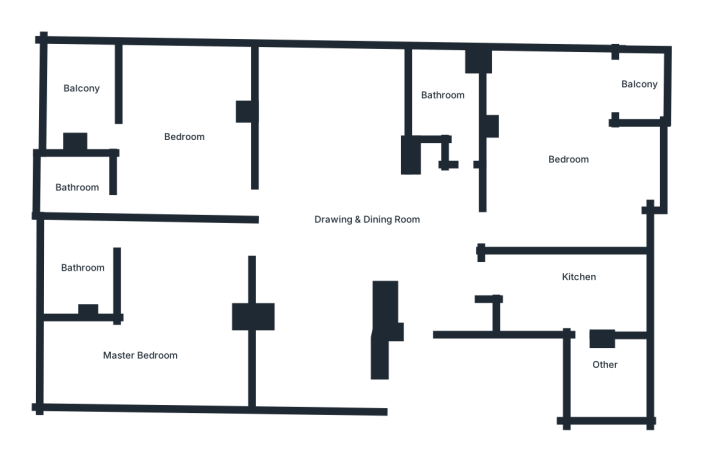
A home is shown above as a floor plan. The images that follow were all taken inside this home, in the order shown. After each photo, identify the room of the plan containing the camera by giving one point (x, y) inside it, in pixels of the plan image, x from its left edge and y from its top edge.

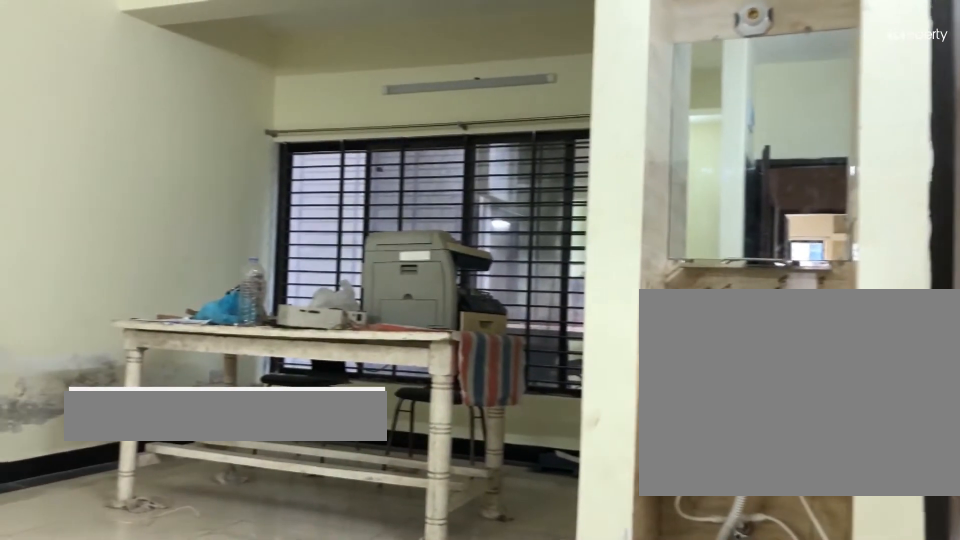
(384, 231)
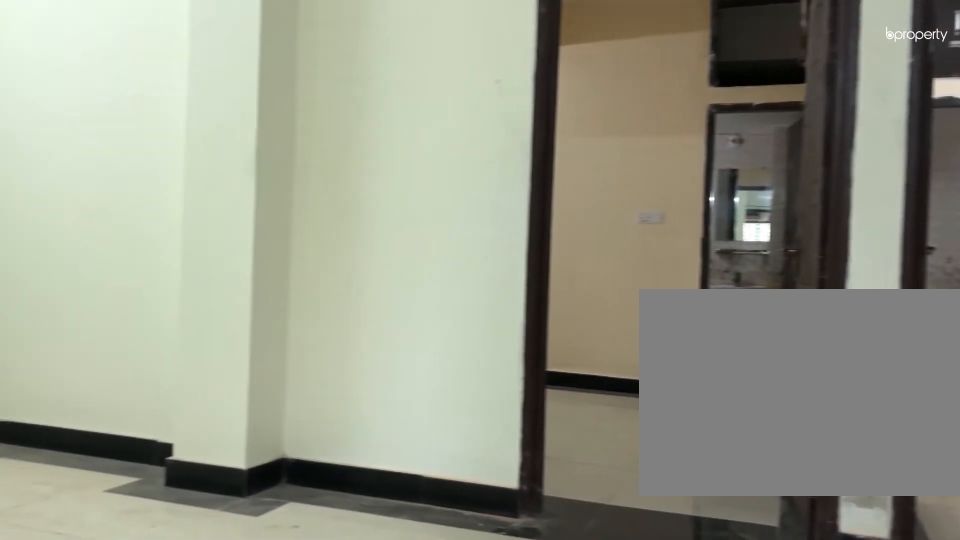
(384, 231)
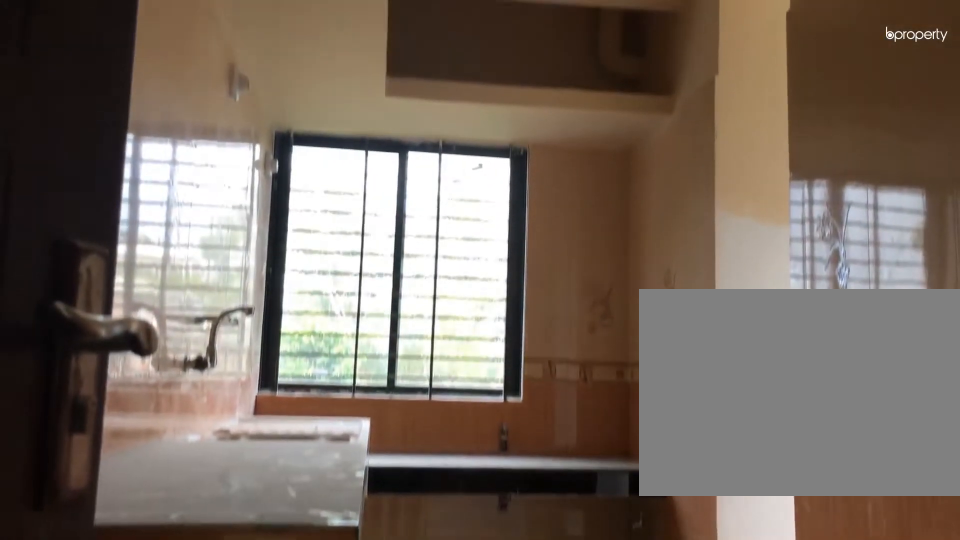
(581, 286)
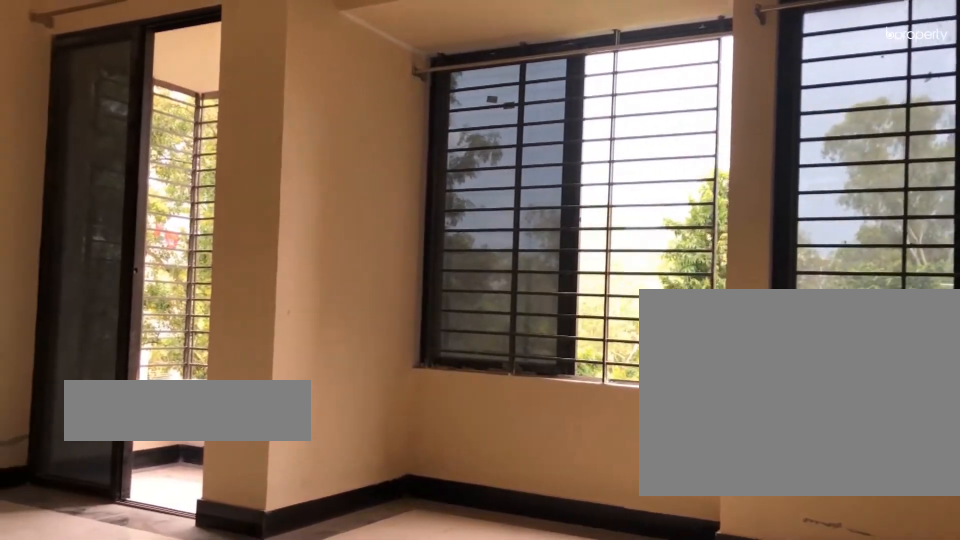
(558, 155)
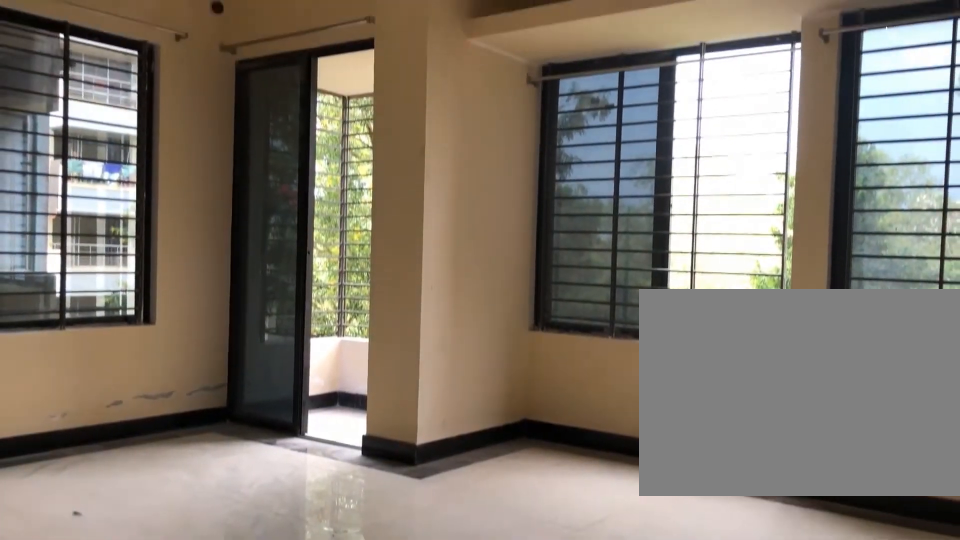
(559, 155)
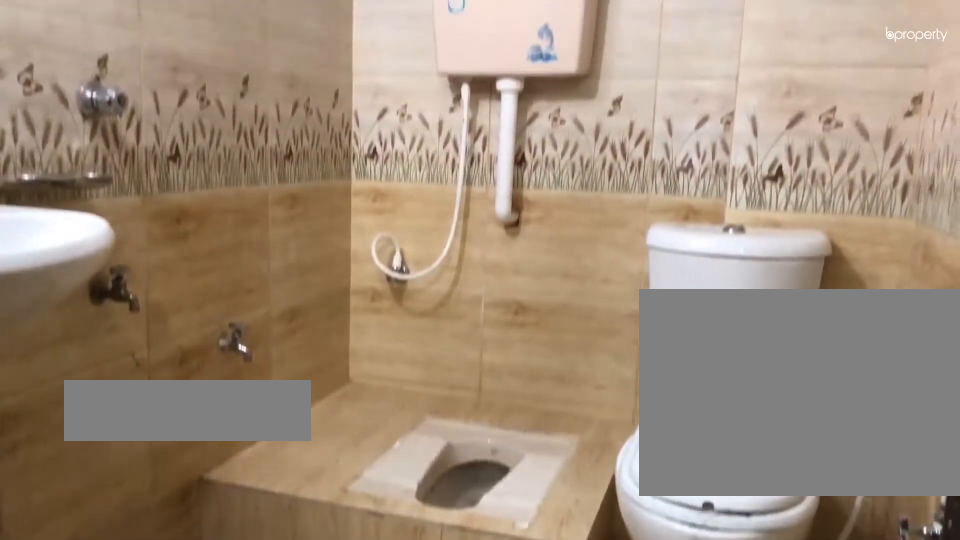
(452, 93)
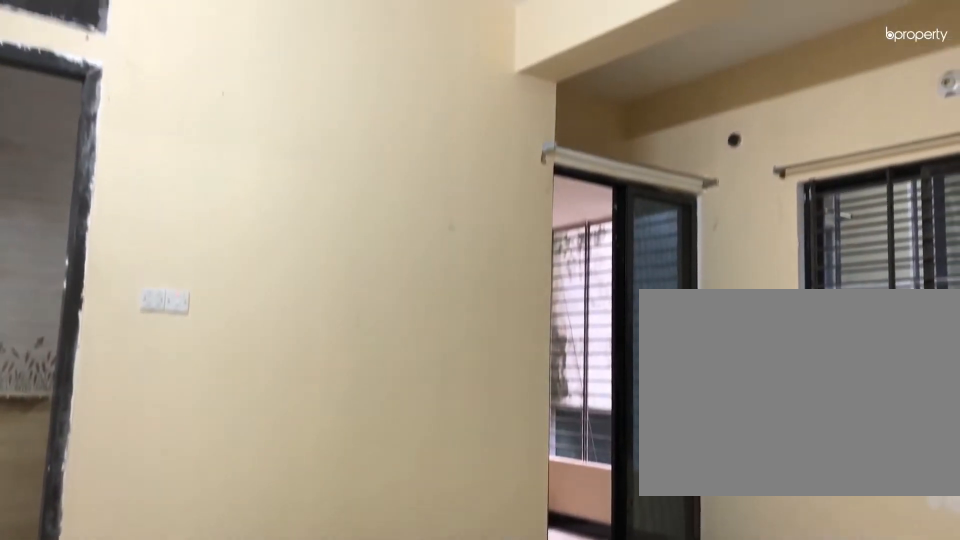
(193, 144)
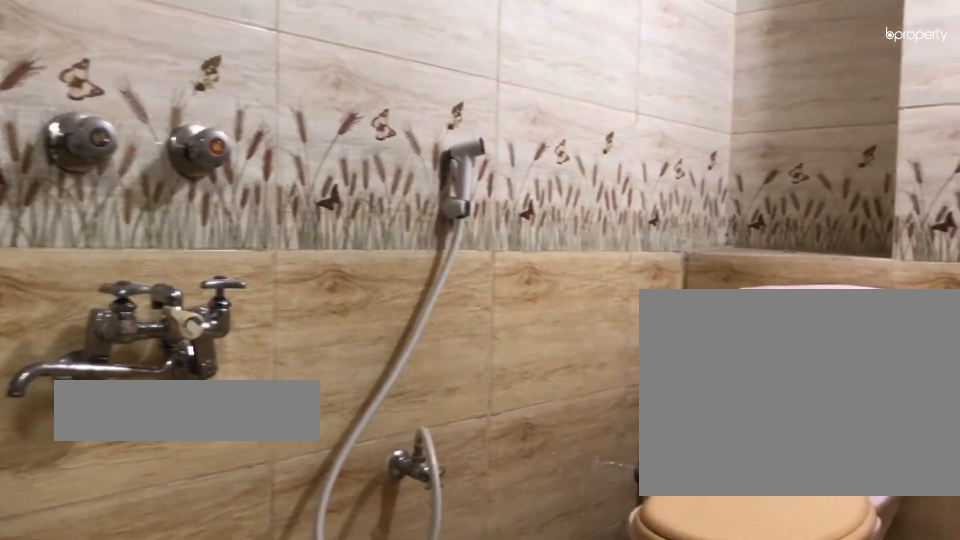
(76, 181)
